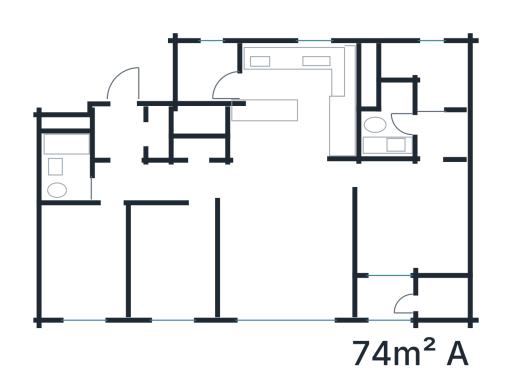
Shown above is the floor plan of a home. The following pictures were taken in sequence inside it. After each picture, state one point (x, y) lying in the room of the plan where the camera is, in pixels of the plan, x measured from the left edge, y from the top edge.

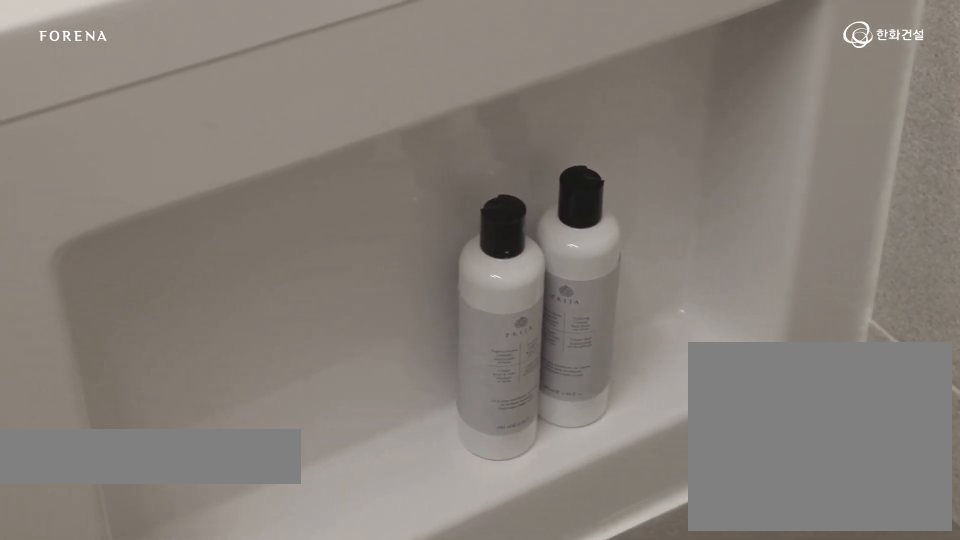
(86, 185)
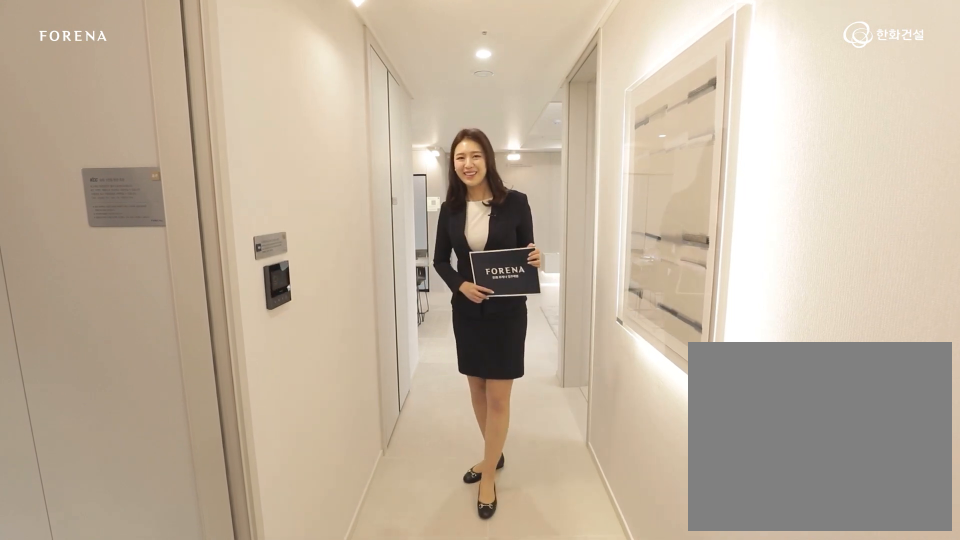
(182, 181)
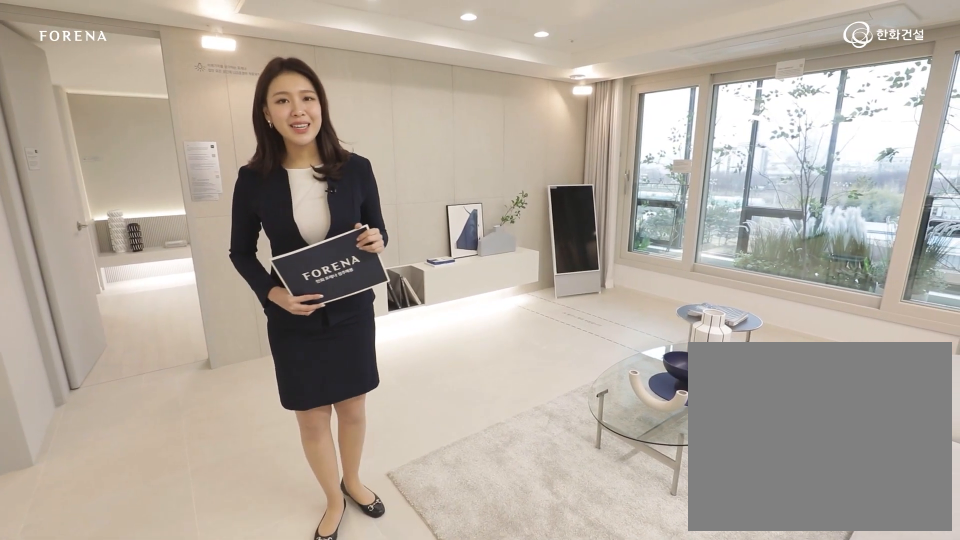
(290, 246)
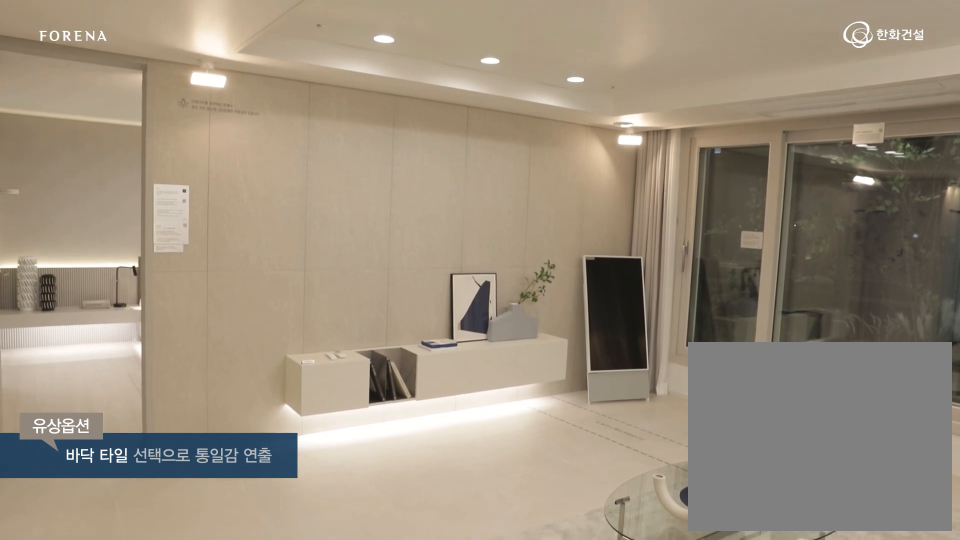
(290, 247)
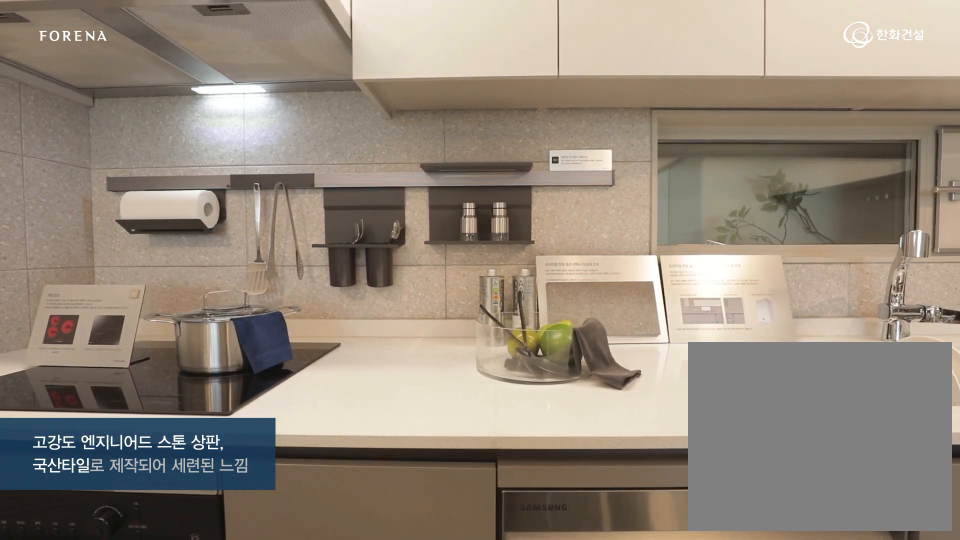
(281, 143)
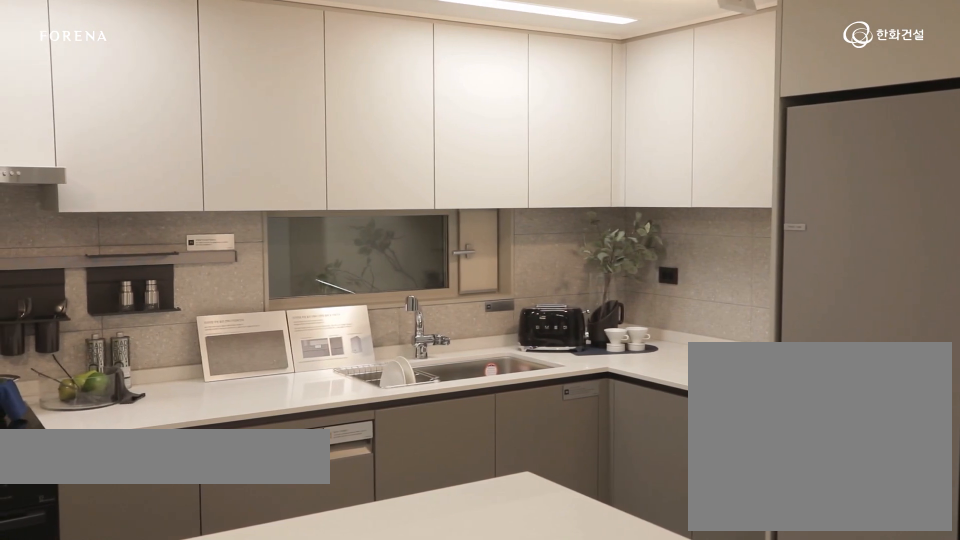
(281, 143)
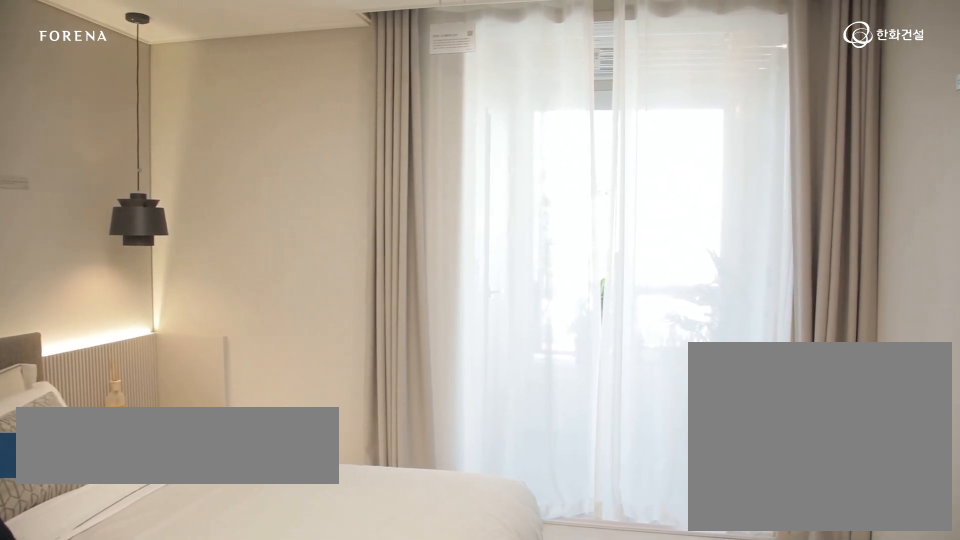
(413, 210)
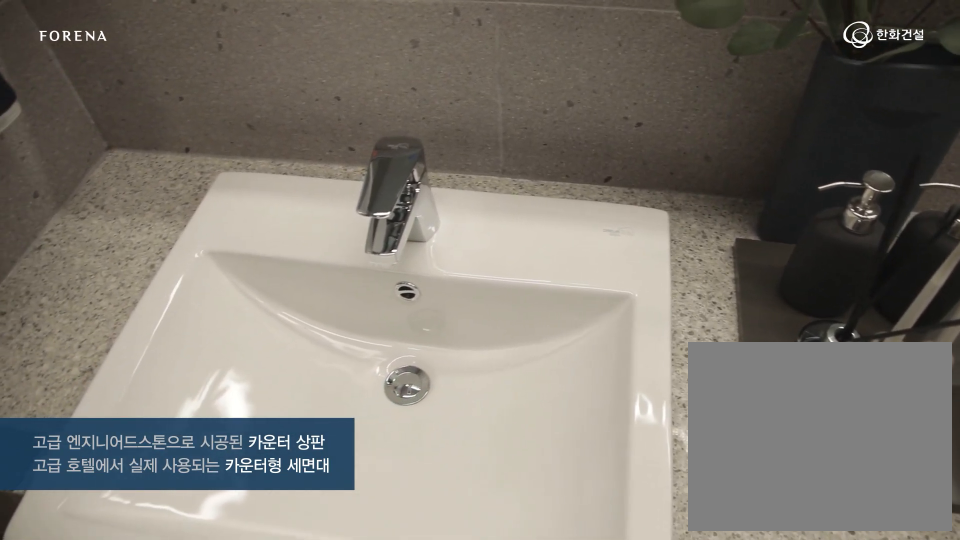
(406, 125)
